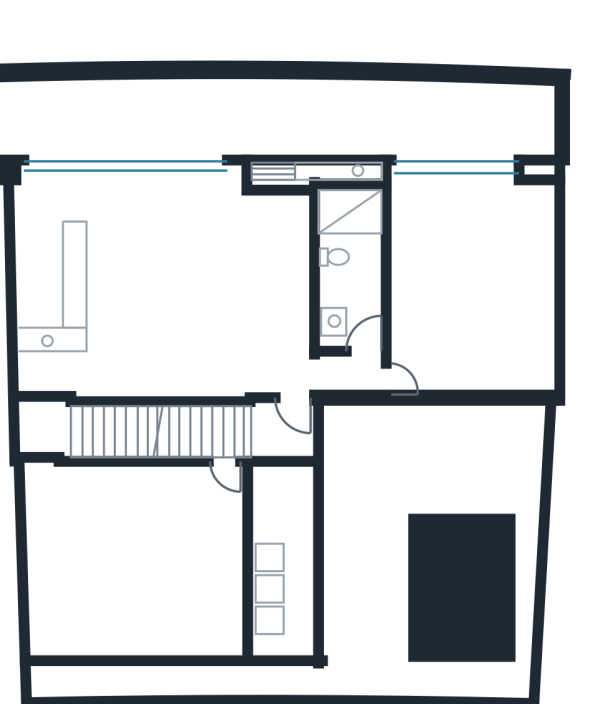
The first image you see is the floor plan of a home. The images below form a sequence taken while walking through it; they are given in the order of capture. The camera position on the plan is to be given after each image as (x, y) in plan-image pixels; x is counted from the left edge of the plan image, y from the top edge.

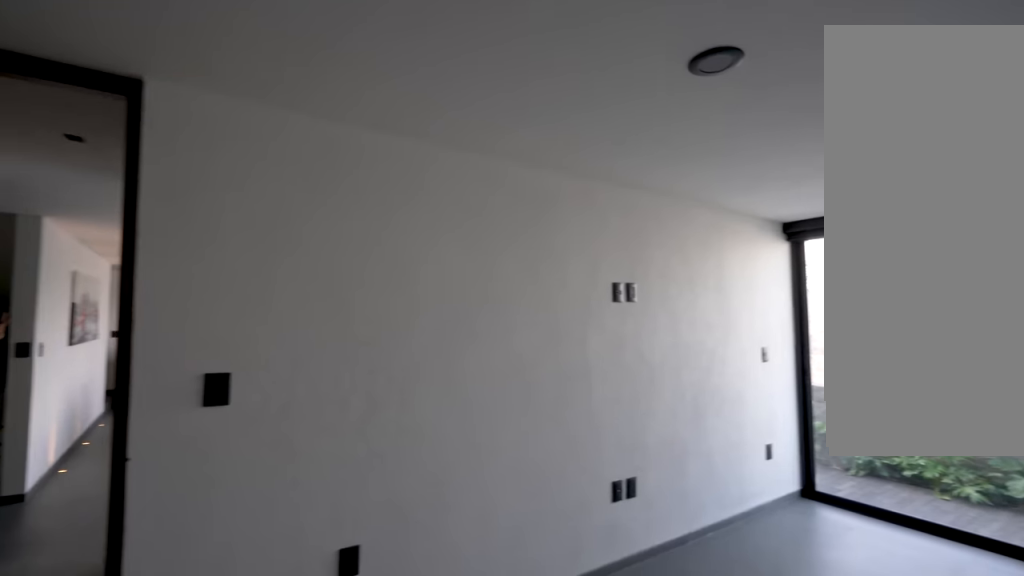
(413, 381)
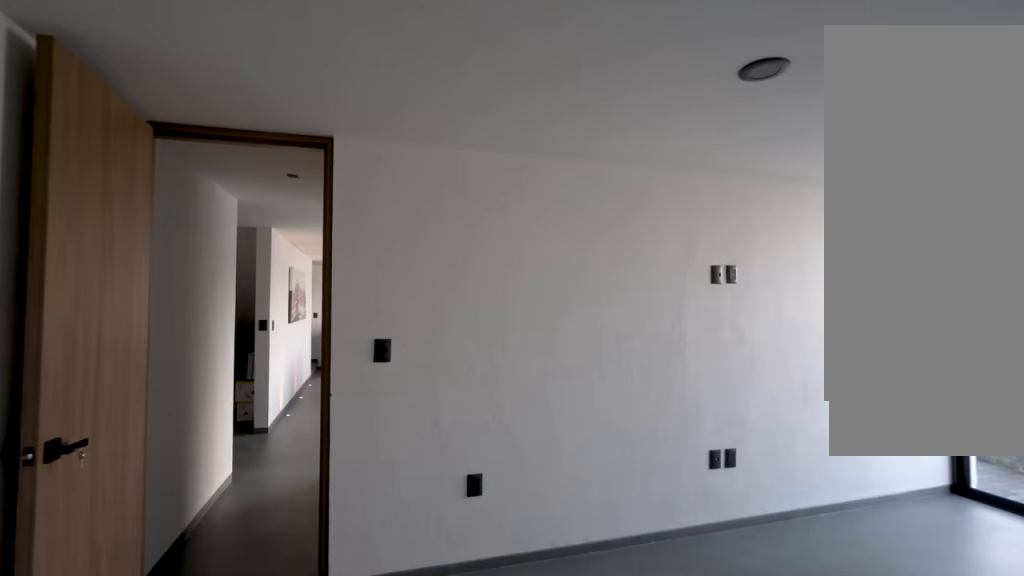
(432, 381)
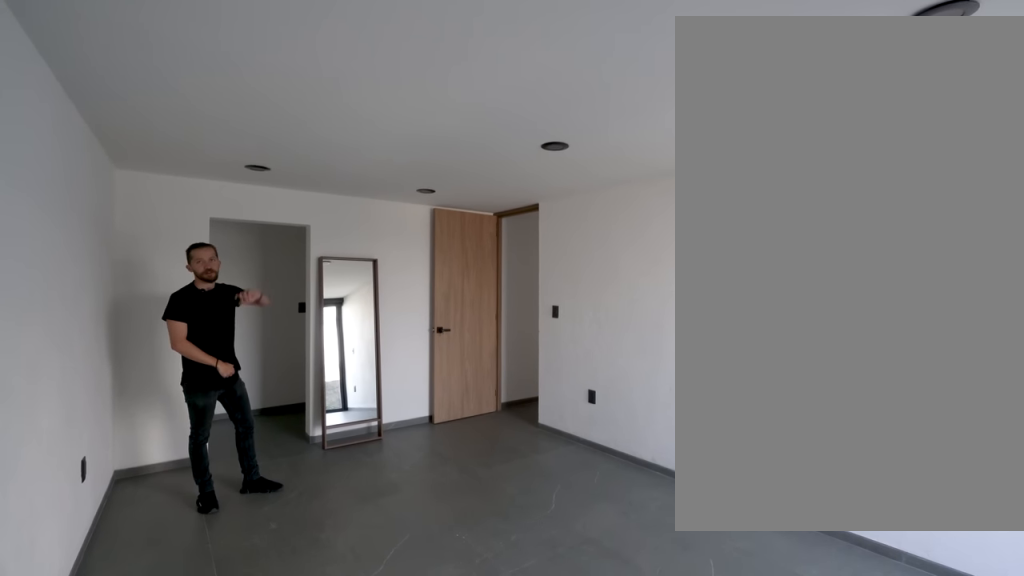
(542, 223)
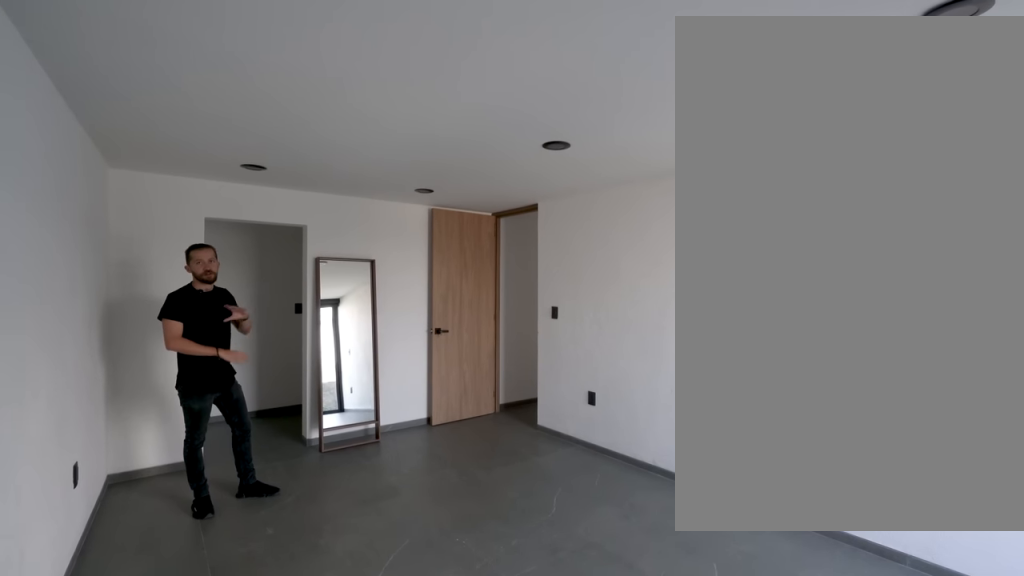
(541, 197)
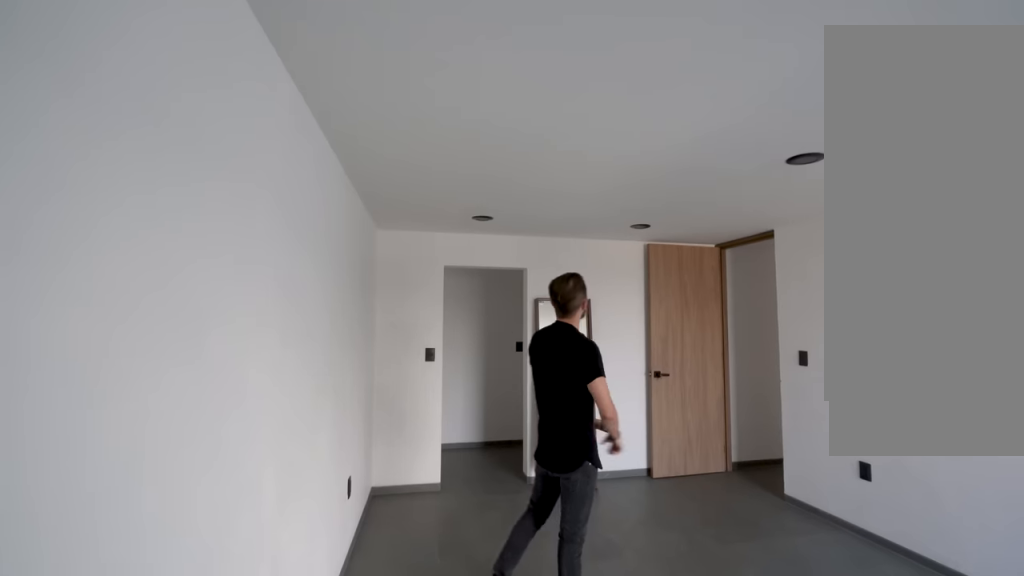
(535, 192)
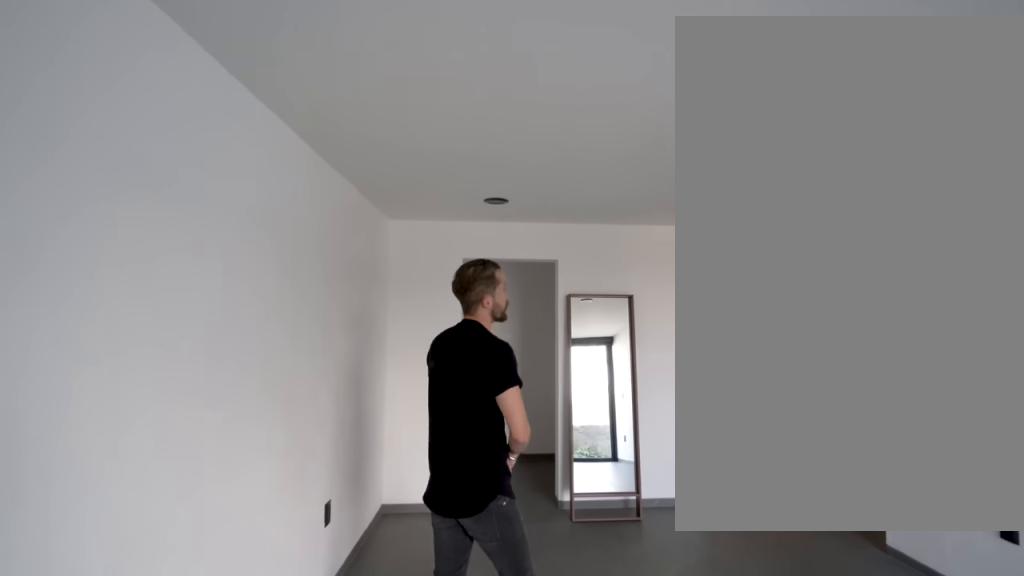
(528, 193)
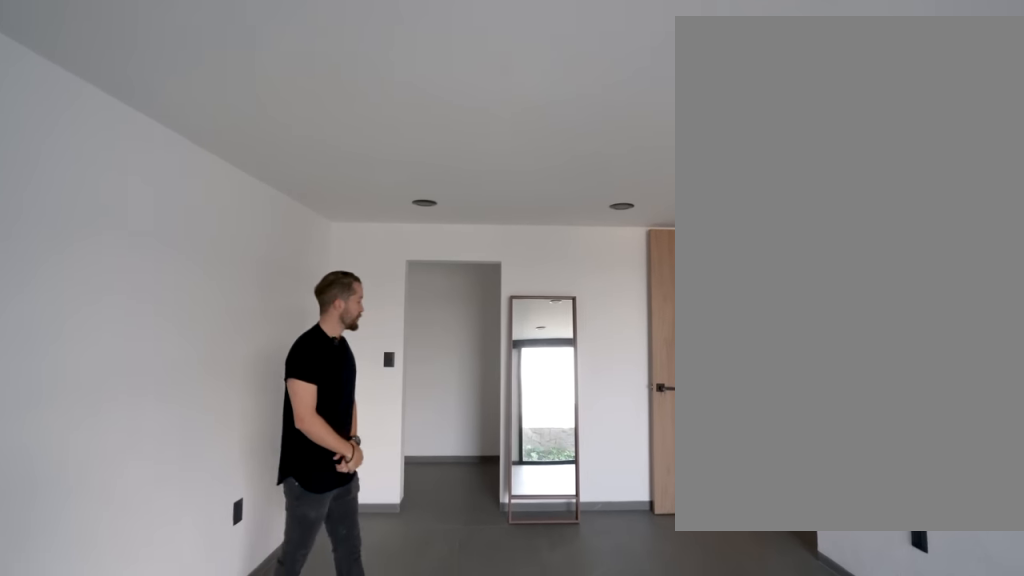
(513, 210)
